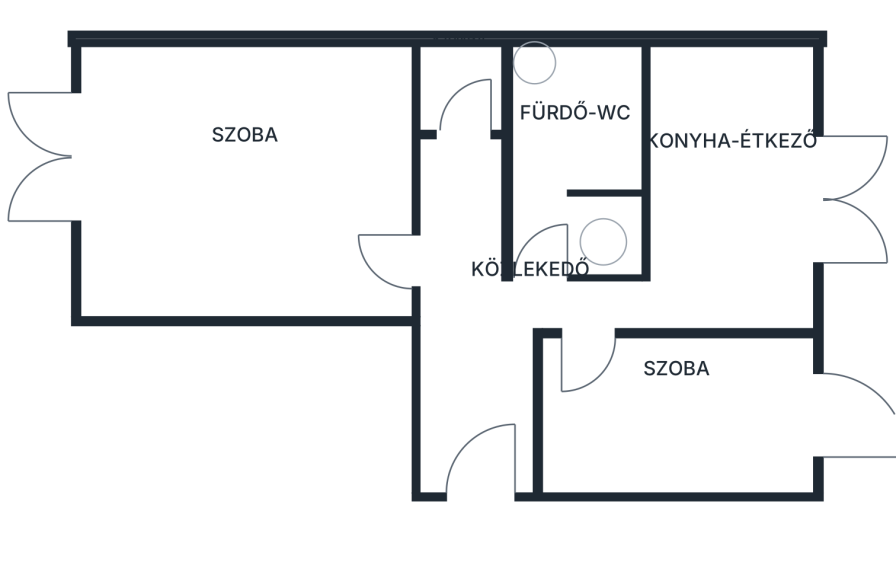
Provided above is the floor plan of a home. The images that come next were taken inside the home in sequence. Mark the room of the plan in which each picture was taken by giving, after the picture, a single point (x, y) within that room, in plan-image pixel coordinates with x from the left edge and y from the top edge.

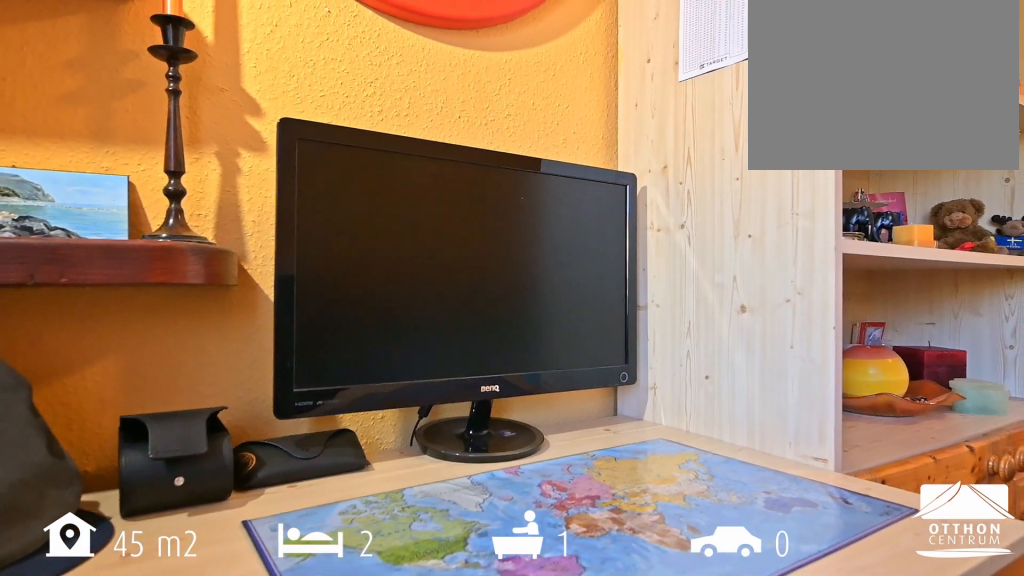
(257, 183)
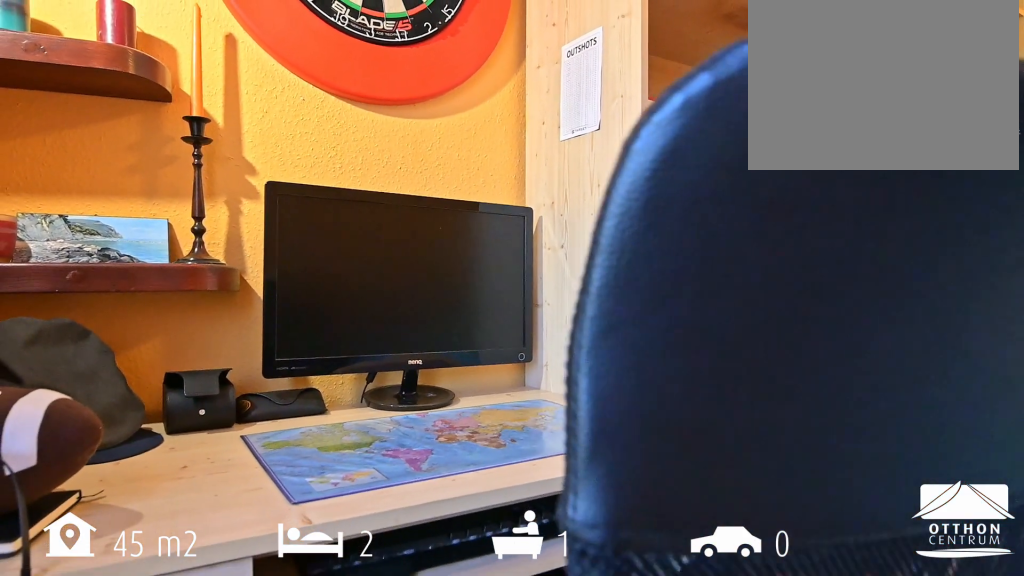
(256, 182)
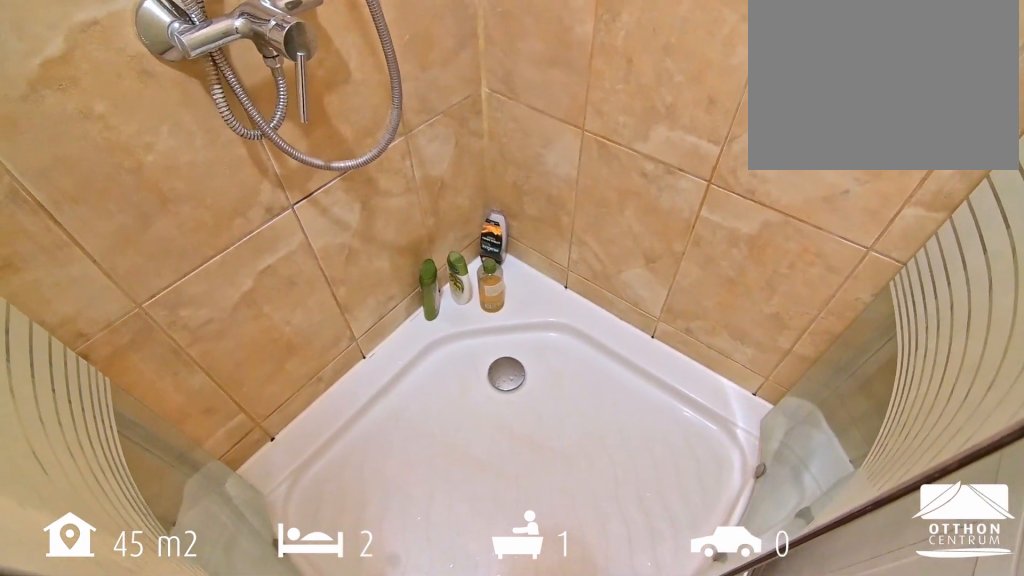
(572, 167)
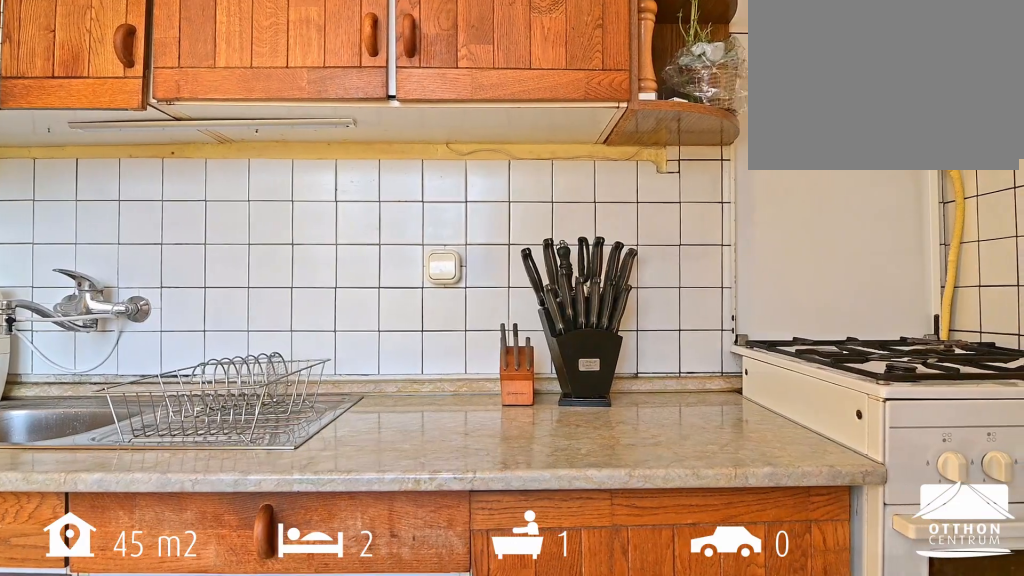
(724, 198)
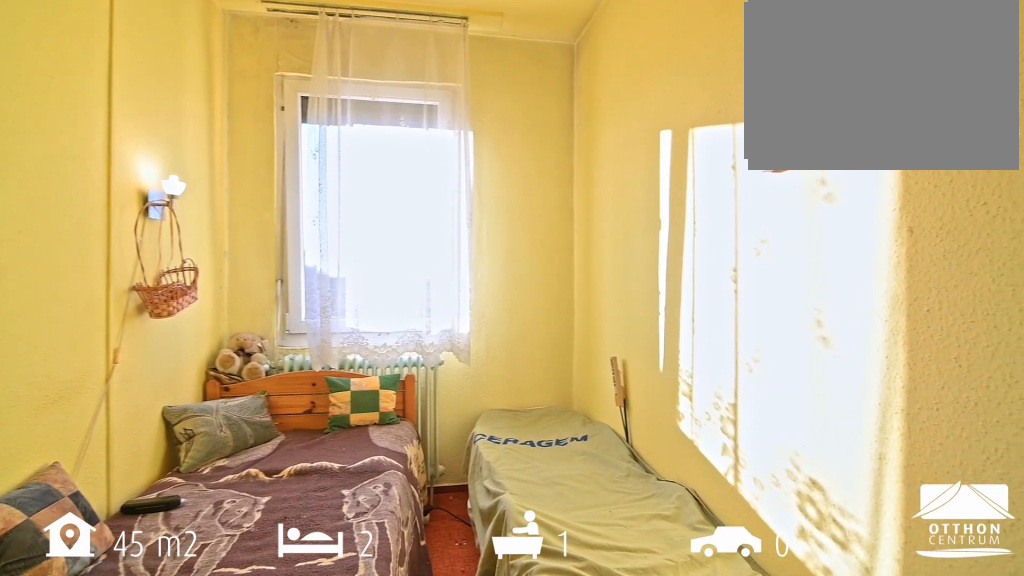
(663, 416)
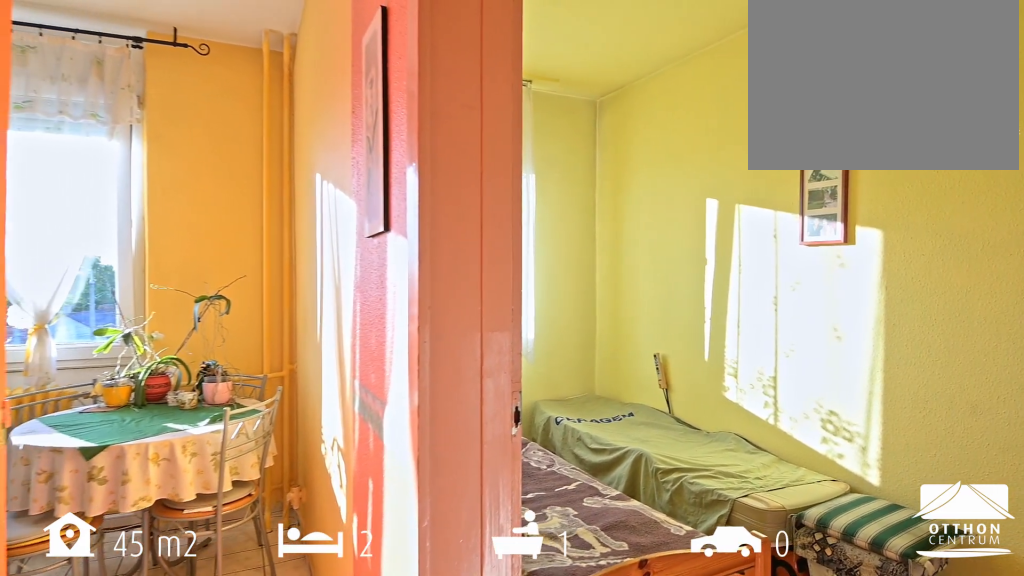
(663, 416)
